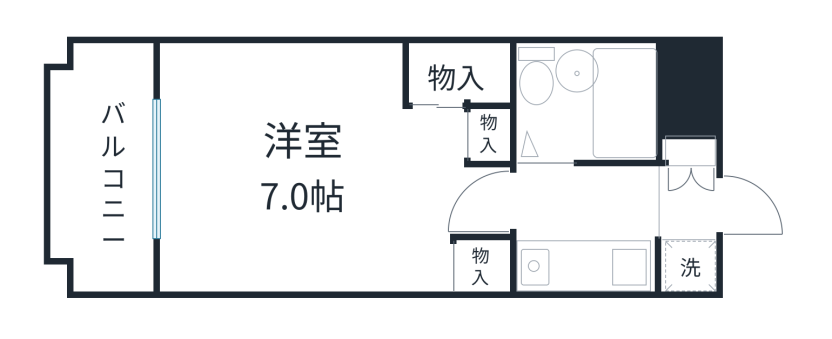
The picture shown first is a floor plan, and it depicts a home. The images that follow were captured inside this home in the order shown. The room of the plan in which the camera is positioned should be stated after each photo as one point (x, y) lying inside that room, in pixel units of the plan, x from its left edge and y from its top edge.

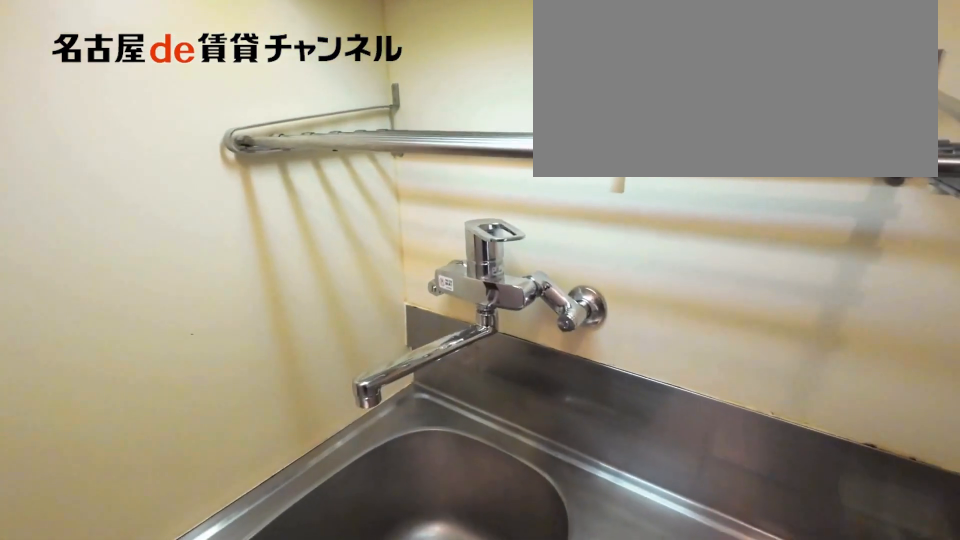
(583, 267)
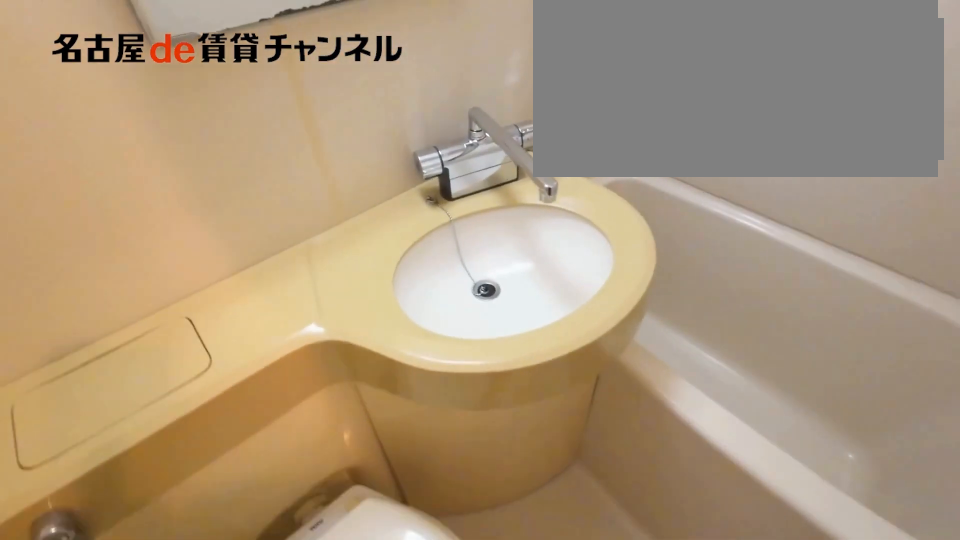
(587, 101)
